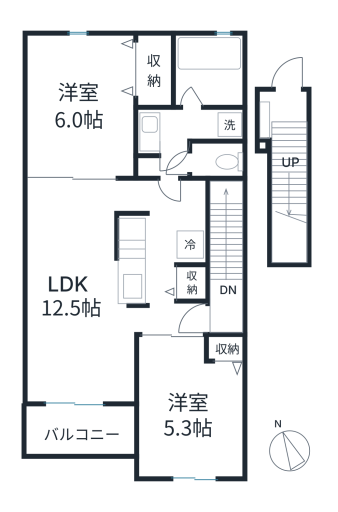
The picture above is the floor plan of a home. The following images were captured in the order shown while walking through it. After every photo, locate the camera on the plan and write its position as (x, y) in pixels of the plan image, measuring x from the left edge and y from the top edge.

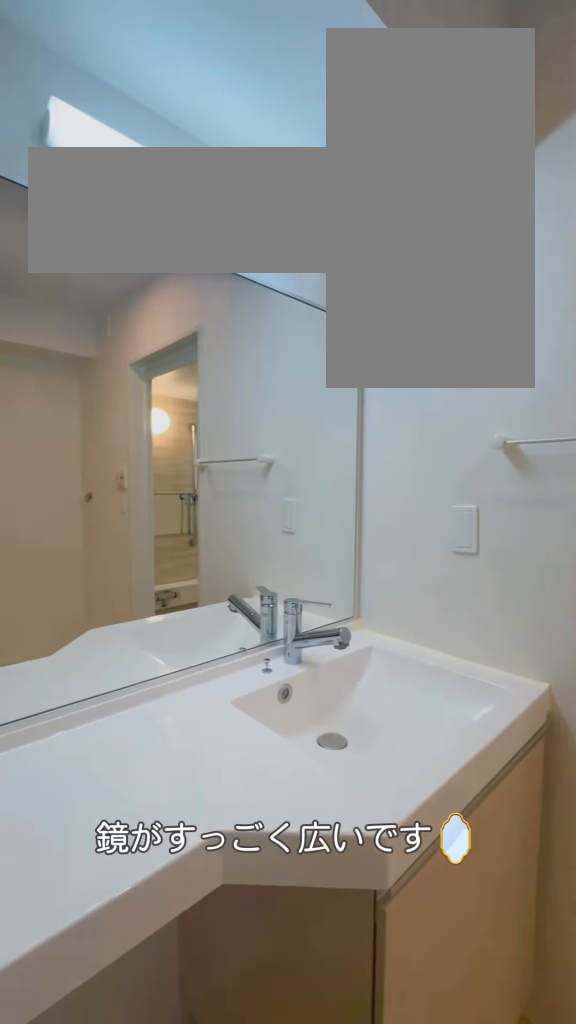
(171, 155)
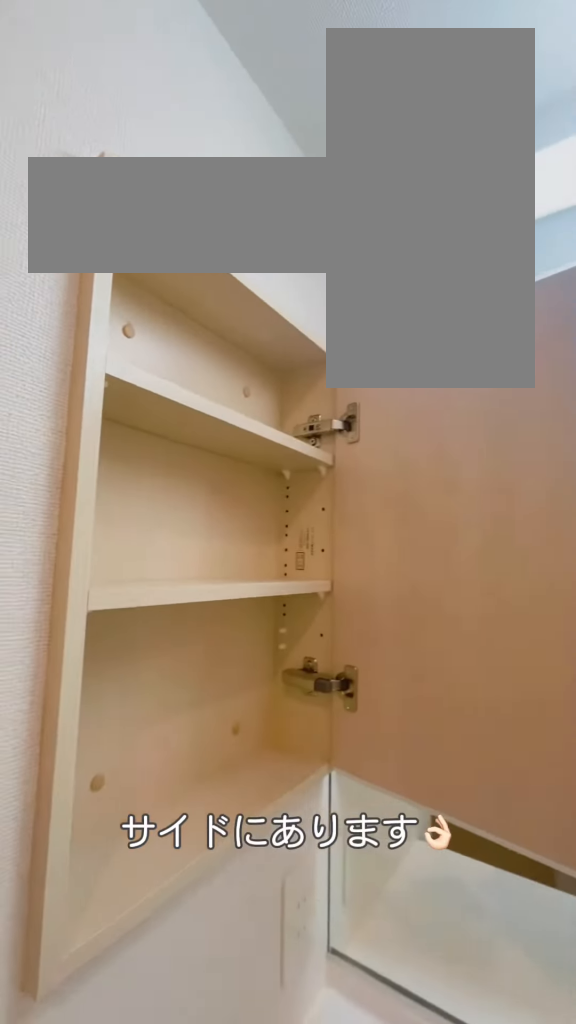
(171, 153)
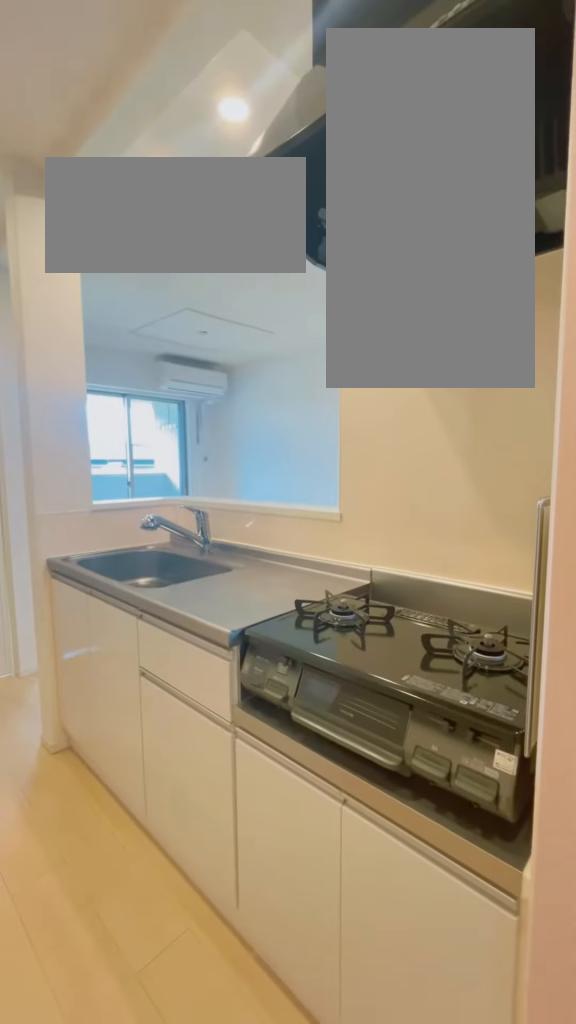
(163, 210)
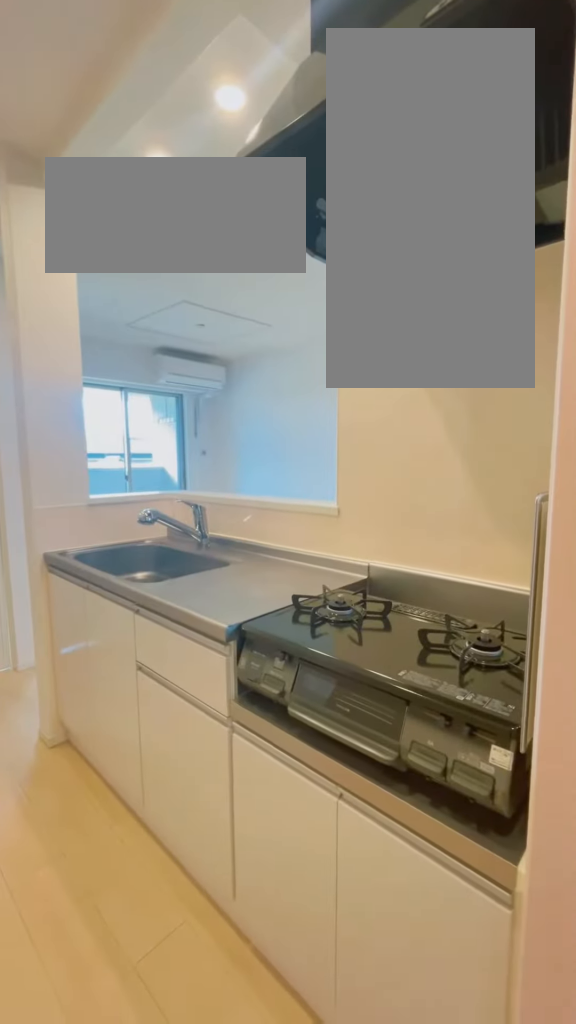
(162, 217)
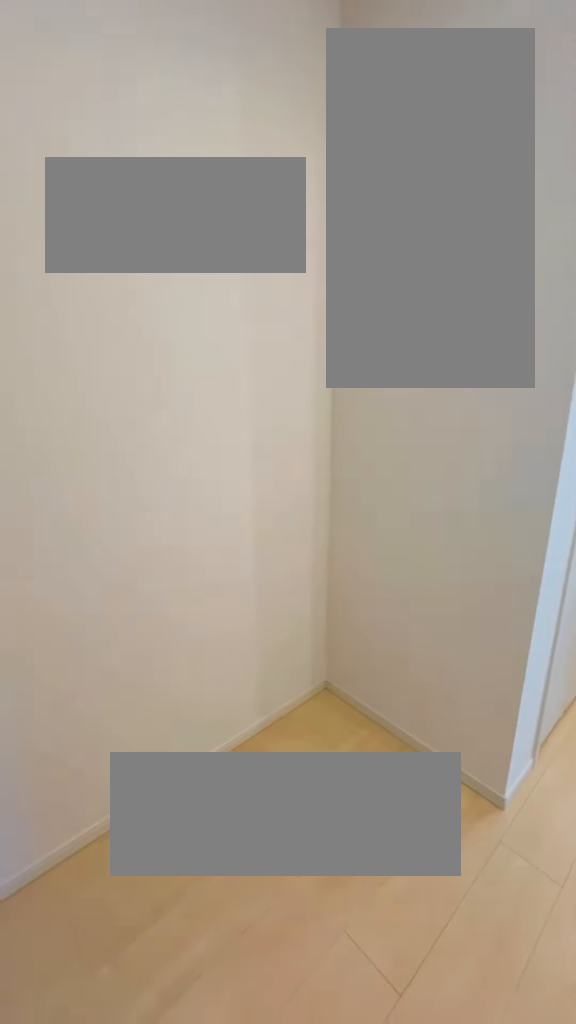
(161, 219)
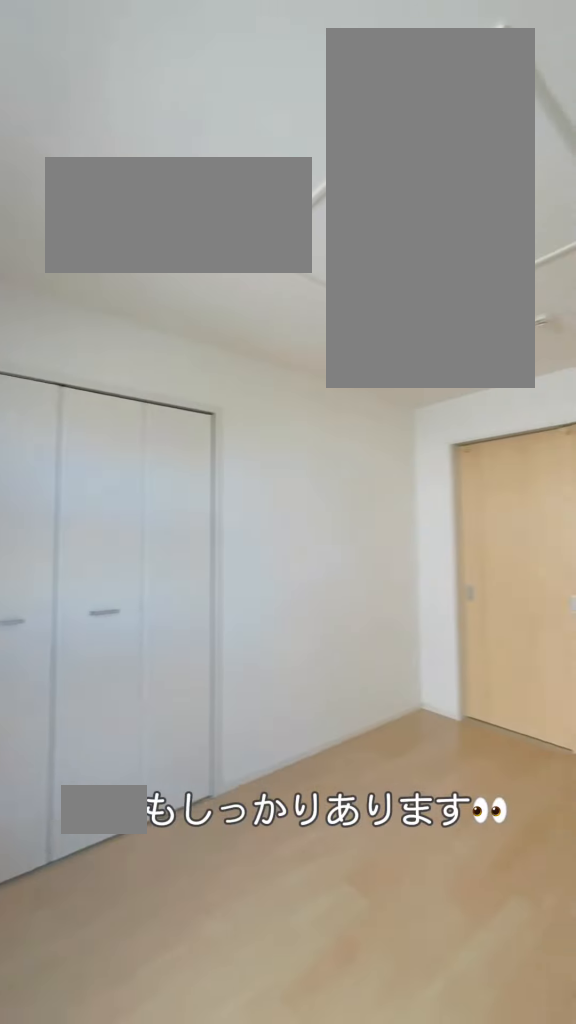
(44, 59)
